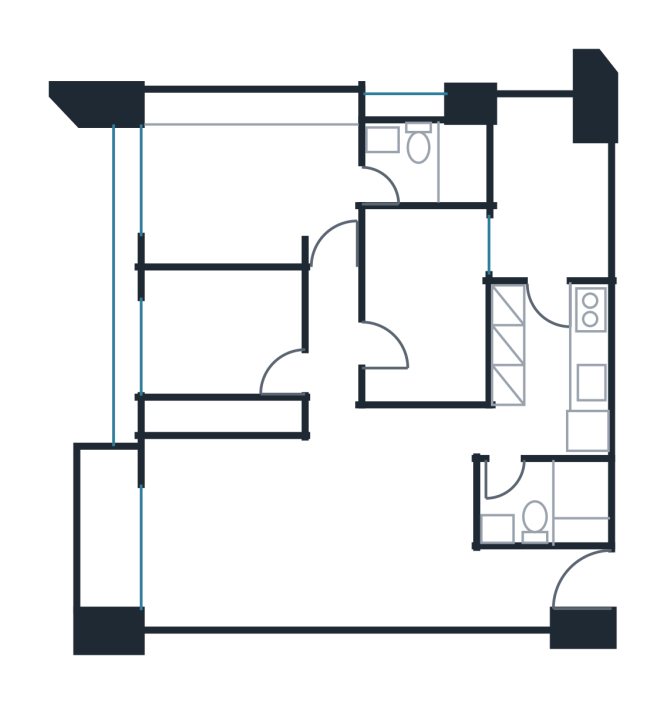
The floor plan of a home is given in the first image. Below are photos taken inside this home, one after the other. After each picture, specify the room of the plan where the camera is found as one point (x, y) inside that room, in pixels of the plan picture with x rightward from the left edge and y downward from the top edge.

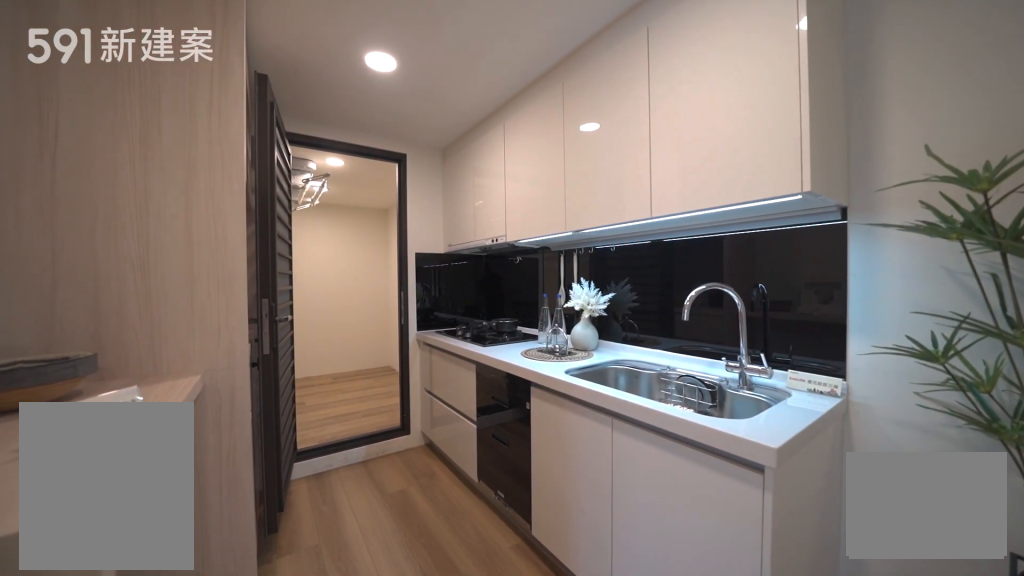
(547, 365)
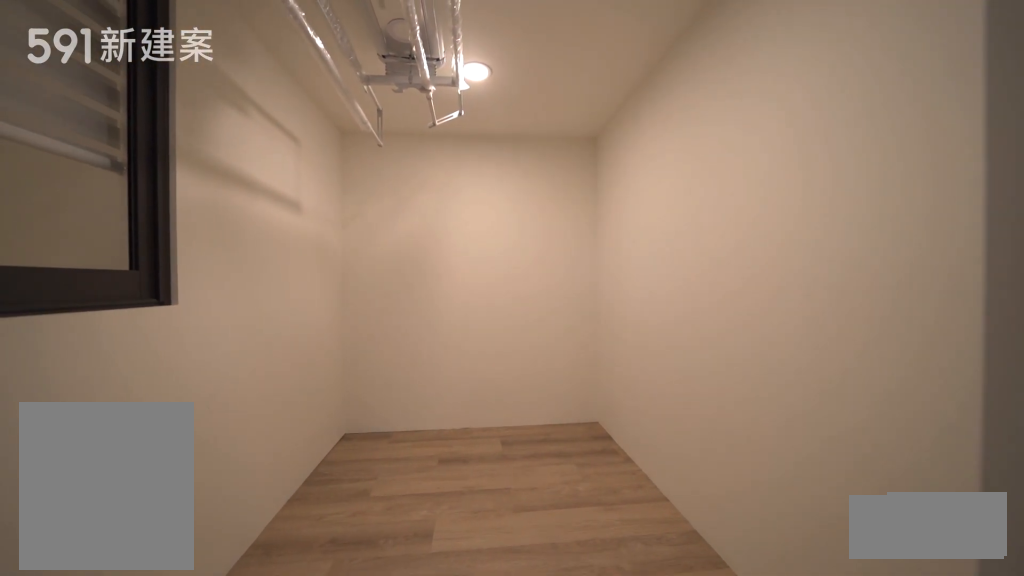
(550, 197)
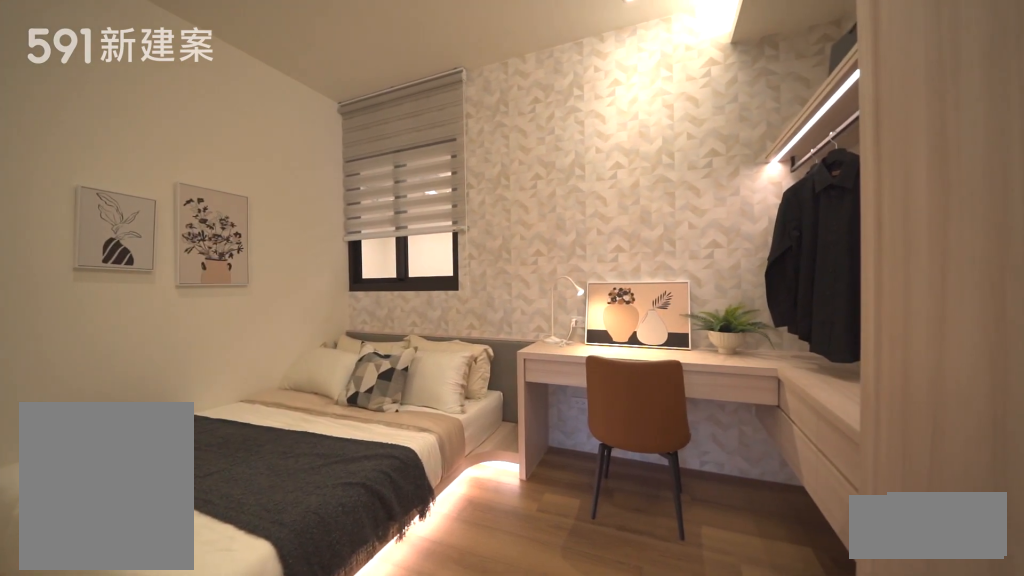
(423, 303)
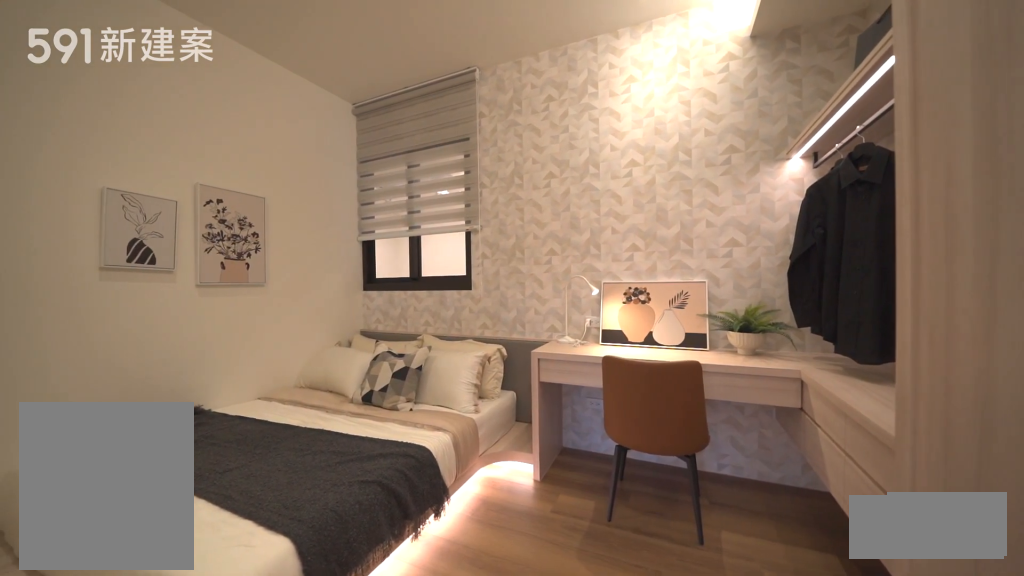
(423, 303)
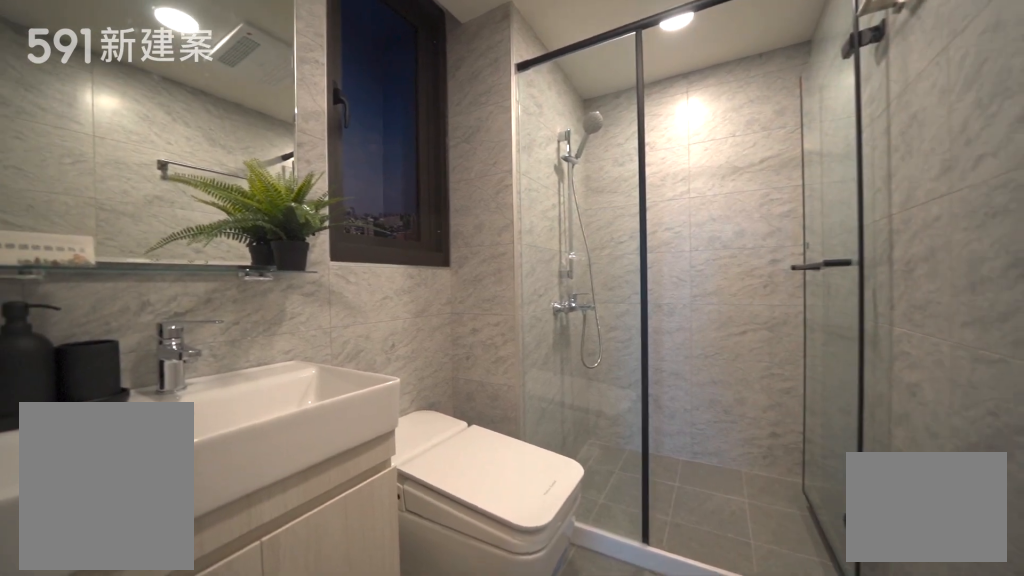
(425, 163)
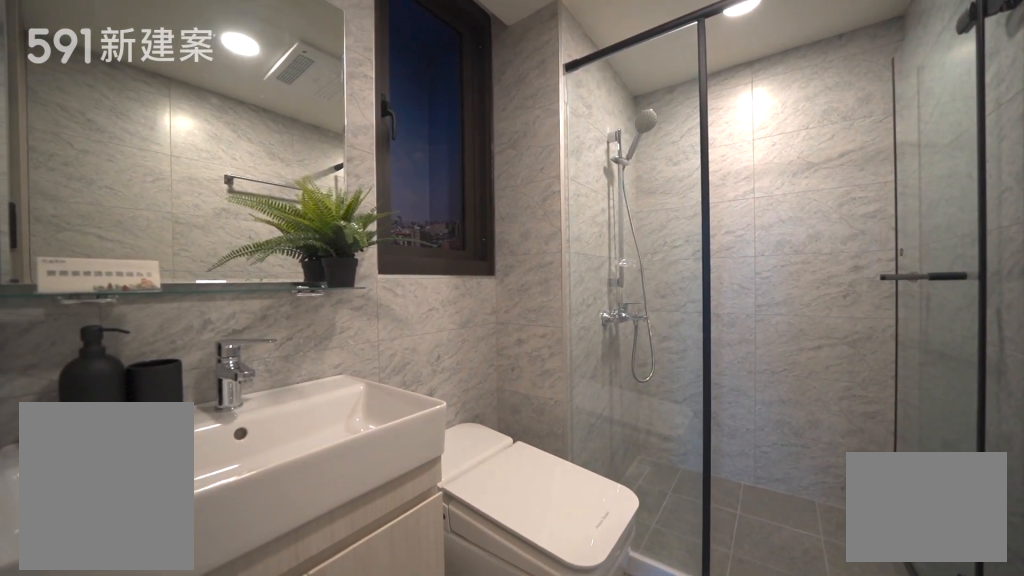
(425, 163)
